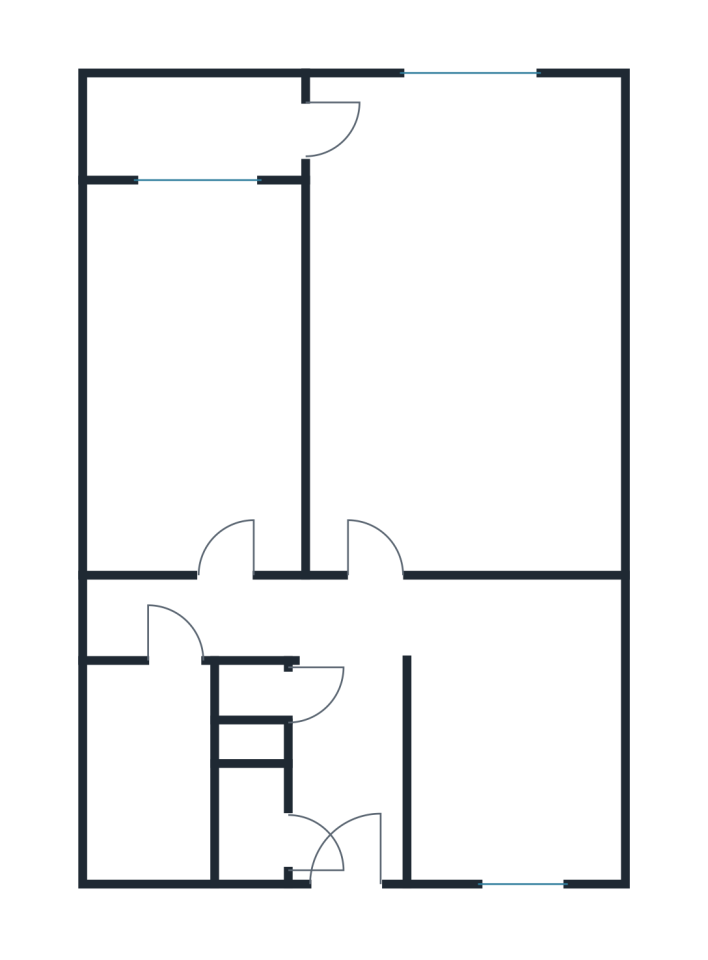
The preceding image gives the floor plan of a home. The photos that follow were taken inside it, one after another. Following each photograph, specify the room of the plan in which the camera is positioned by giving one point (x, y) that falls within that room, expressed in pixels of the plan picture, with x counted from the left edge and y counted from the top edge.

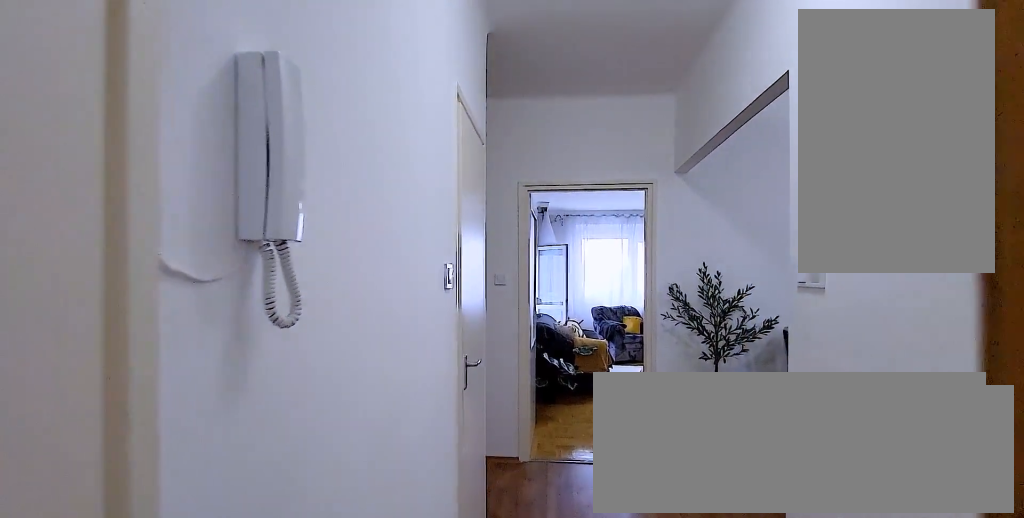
(347, 769)
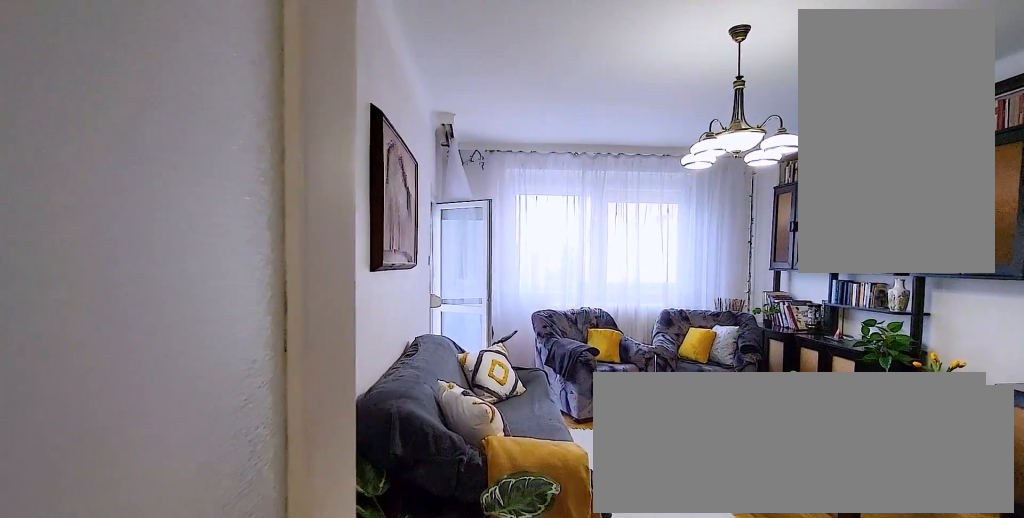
(473, 362)
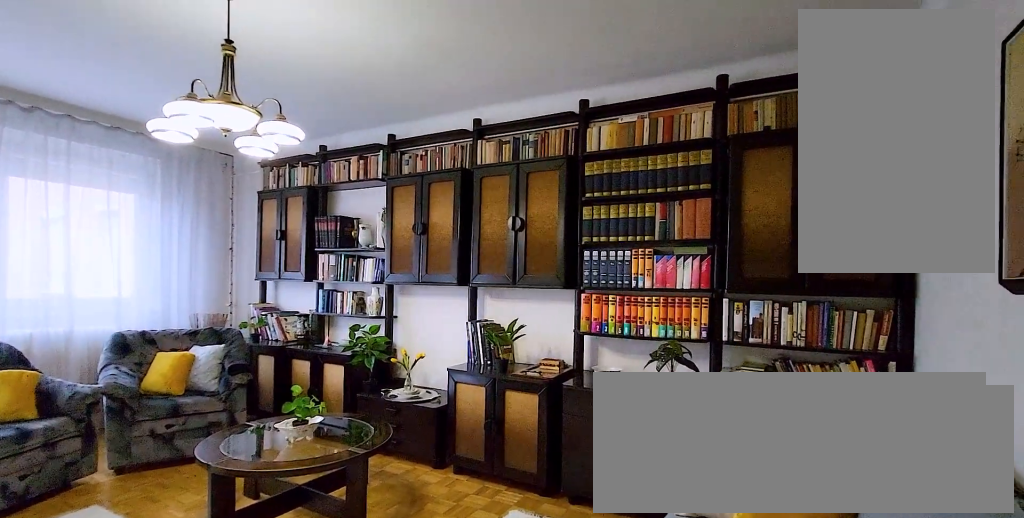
(473, 363)
